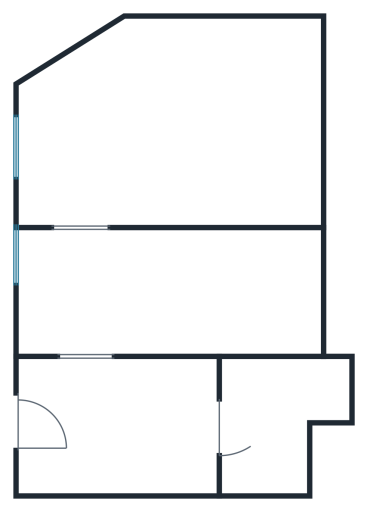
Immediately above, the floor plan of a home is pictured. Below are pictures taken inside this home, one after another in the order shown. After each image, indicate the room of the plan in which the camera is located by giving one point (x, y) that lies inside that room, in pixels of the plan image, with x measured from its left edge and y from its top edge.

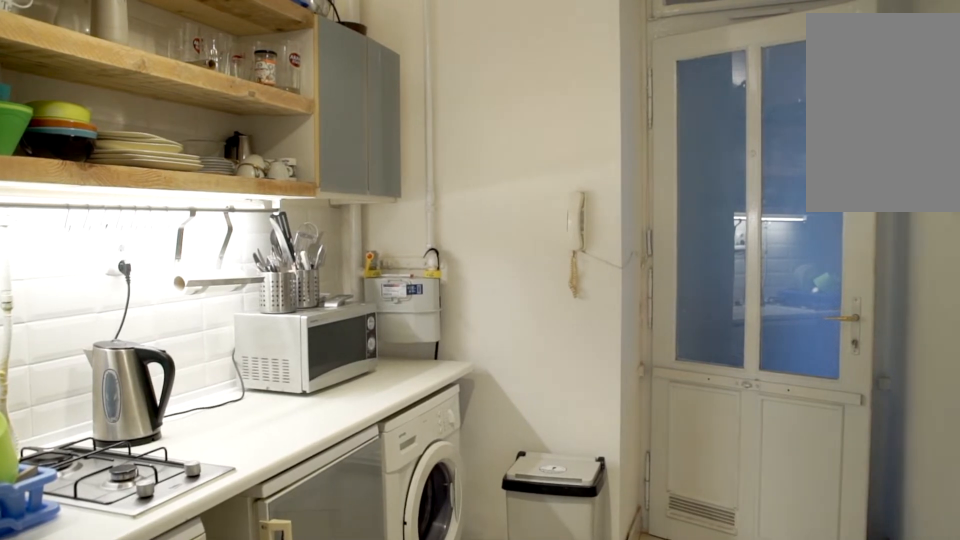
(104, 421)
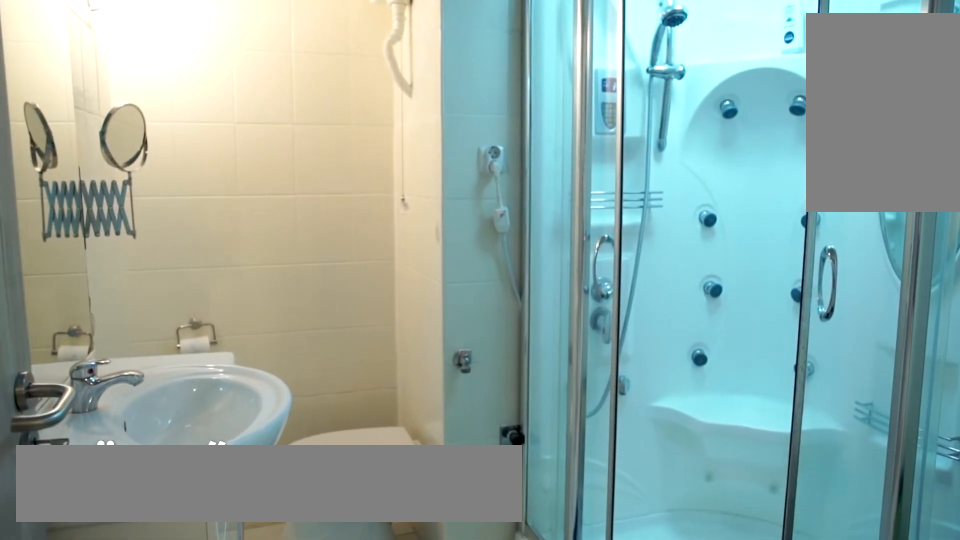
(270, 426)
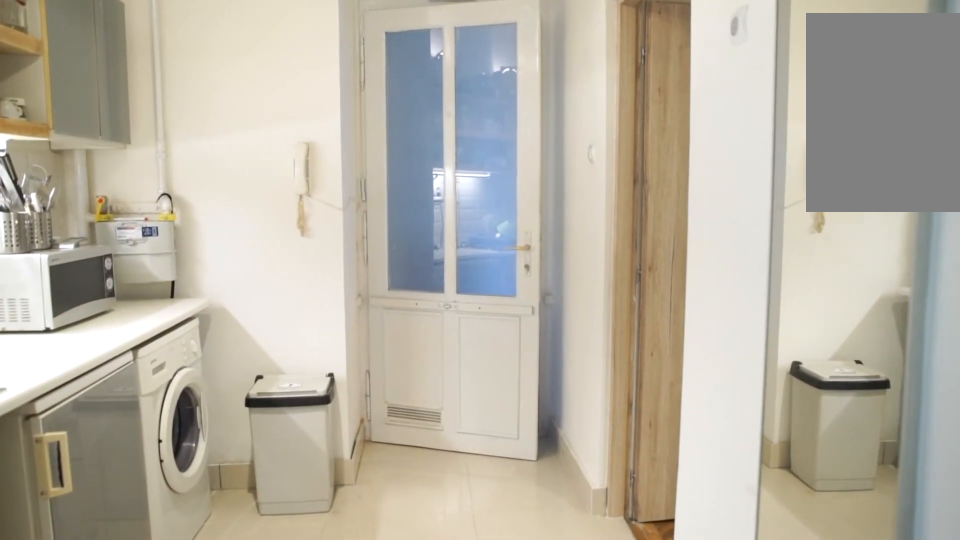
(135, 424)
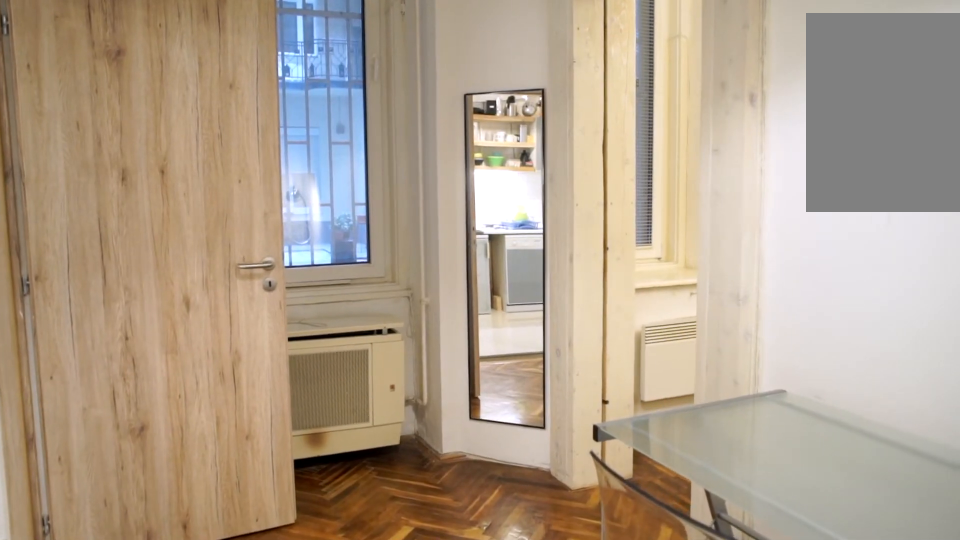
(165, 292)
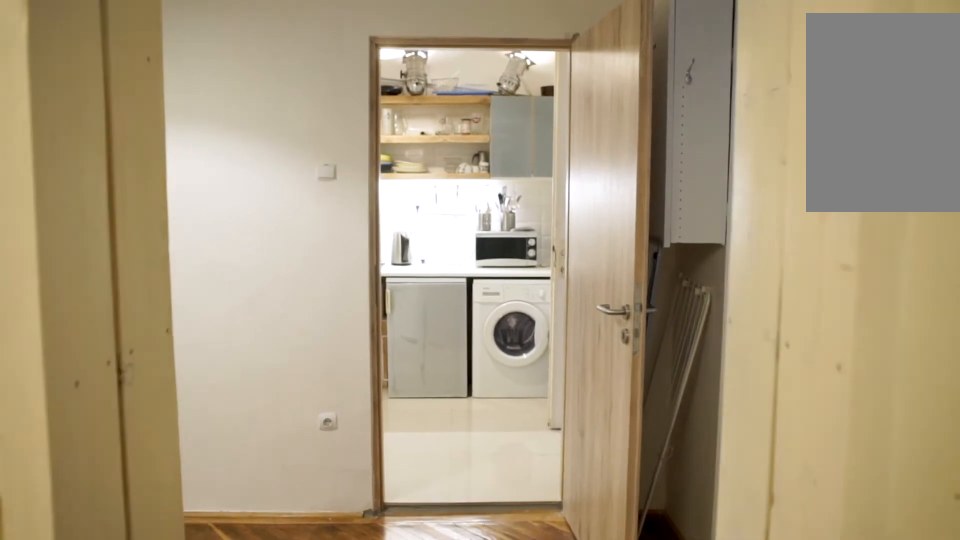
(149, 133)
